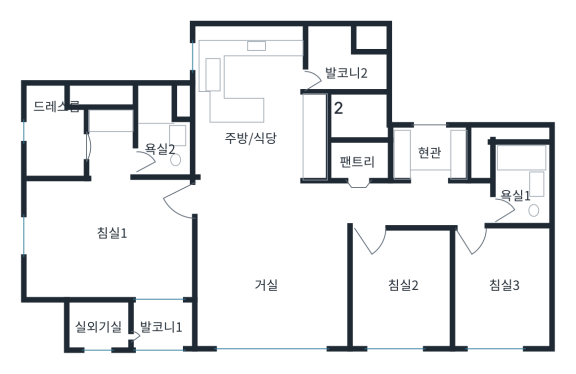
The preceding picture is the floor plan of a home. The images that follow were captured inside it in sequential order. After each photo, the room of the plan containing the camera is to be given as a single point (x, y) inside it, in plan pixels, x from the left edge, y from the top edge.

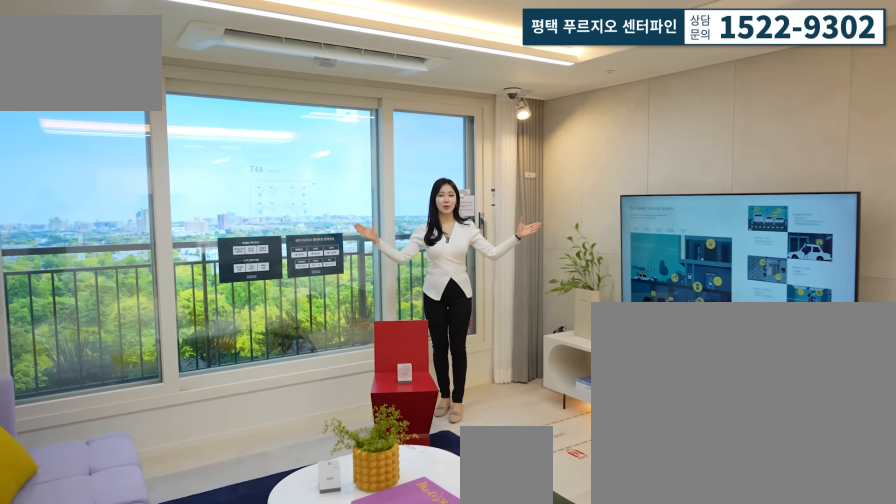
(269, 276)
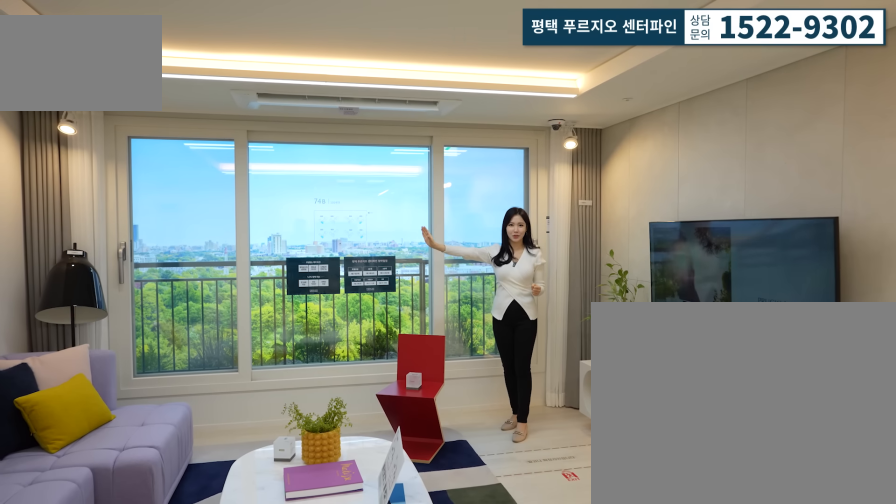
(268, 276)
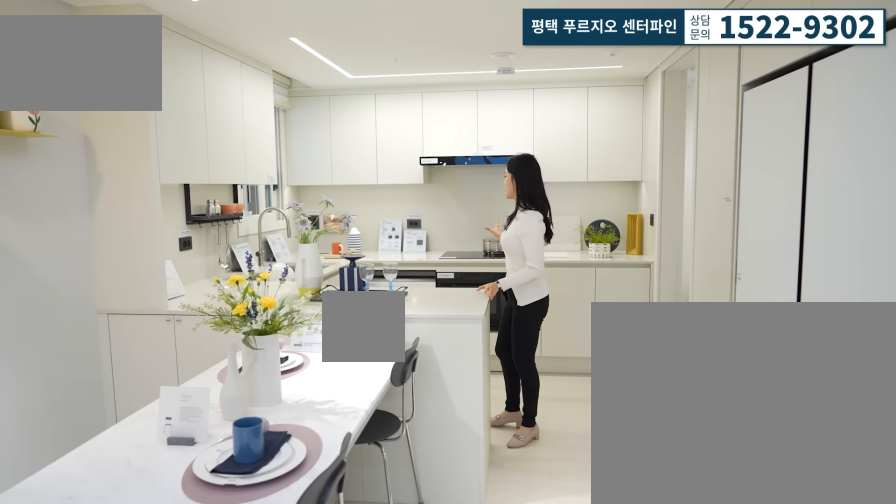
(262, 113)
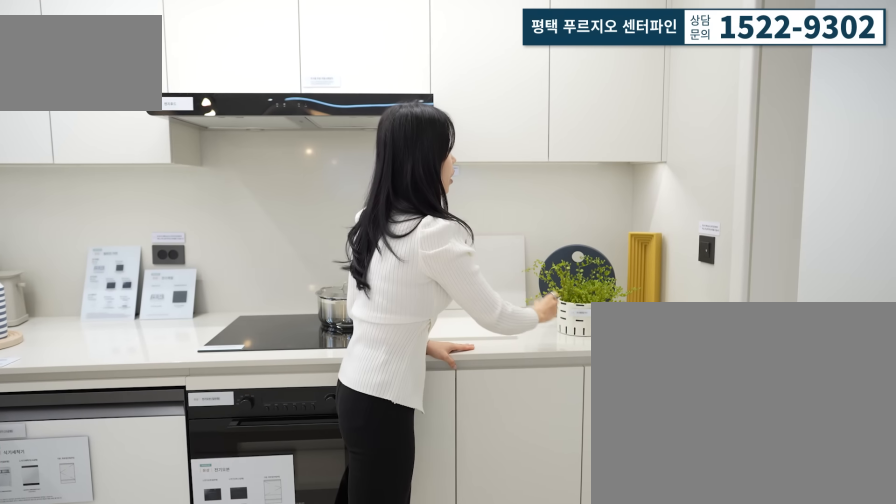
(262, 113)
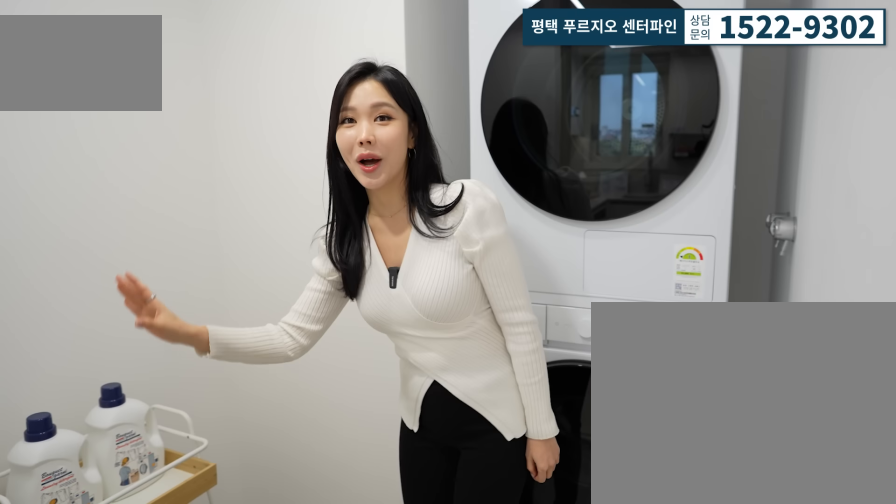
(348, 67)
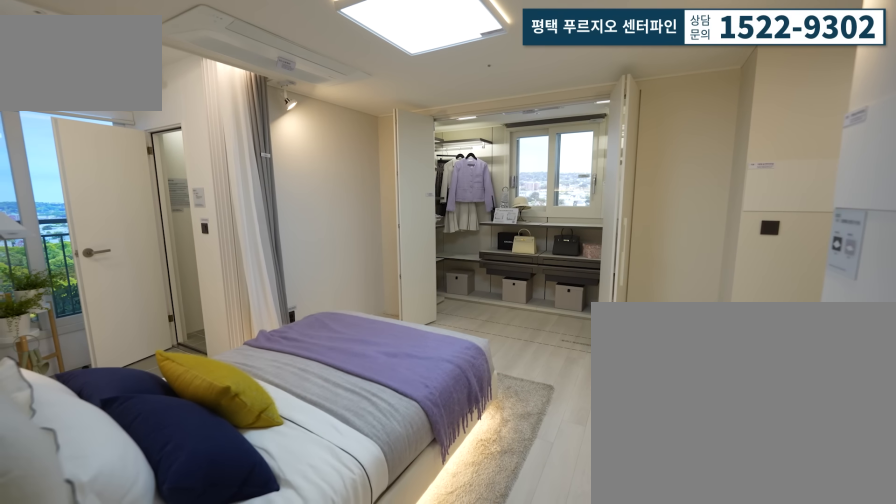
(108, 231)
